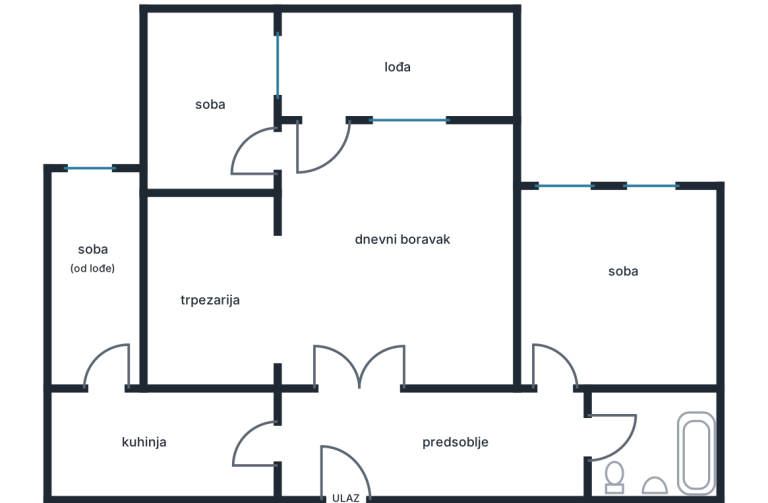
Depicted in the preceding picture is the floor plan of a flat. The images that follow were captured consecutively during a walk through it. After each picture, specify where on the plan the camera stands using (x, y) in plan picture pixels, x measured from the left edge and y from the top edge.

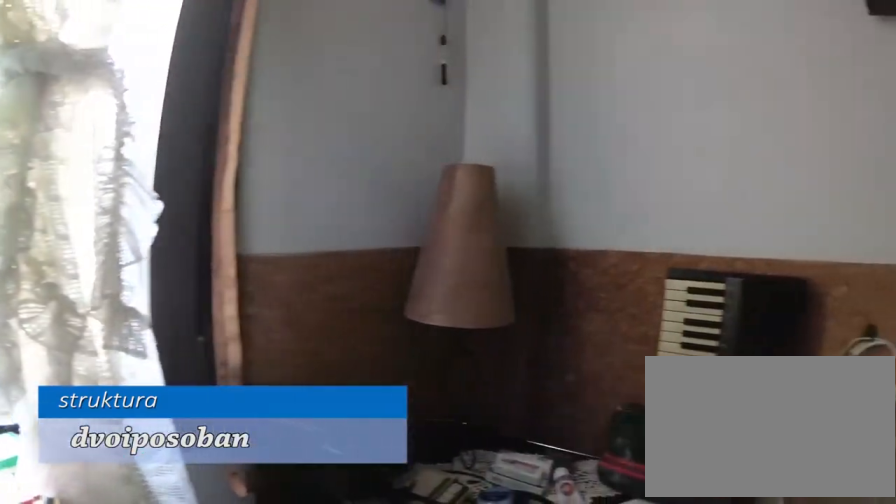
(638, 228)
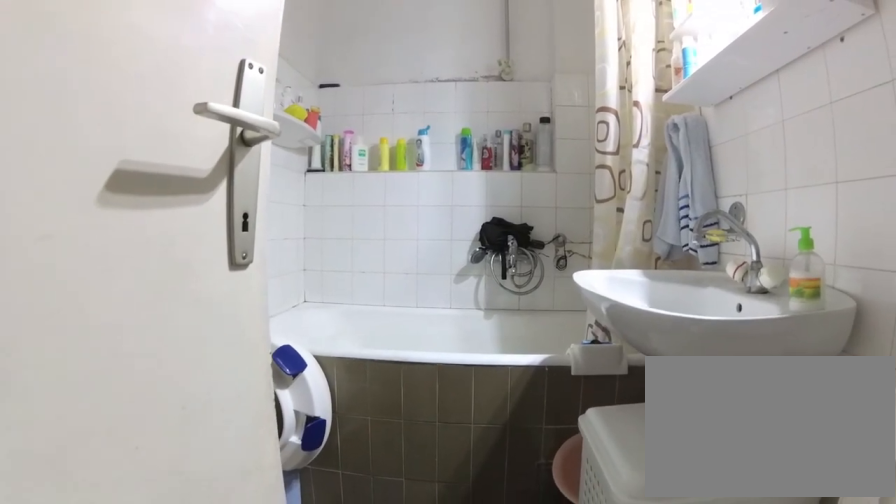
(586, 439)
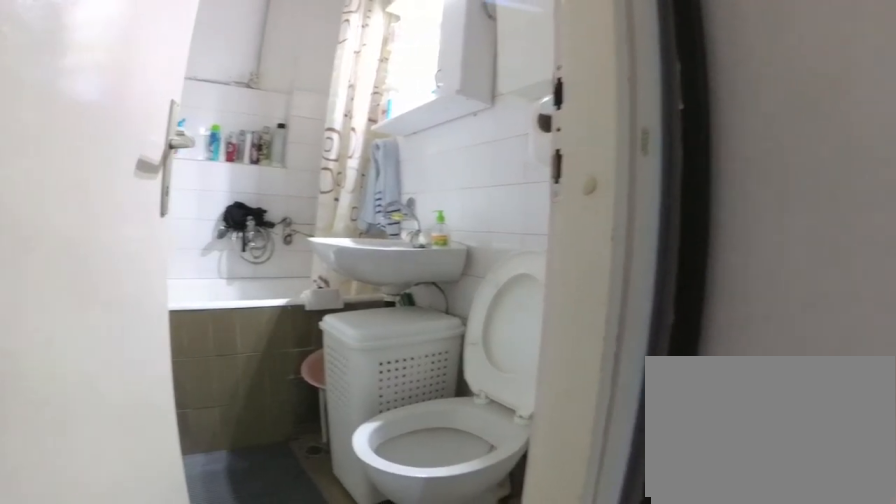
(558, 426)
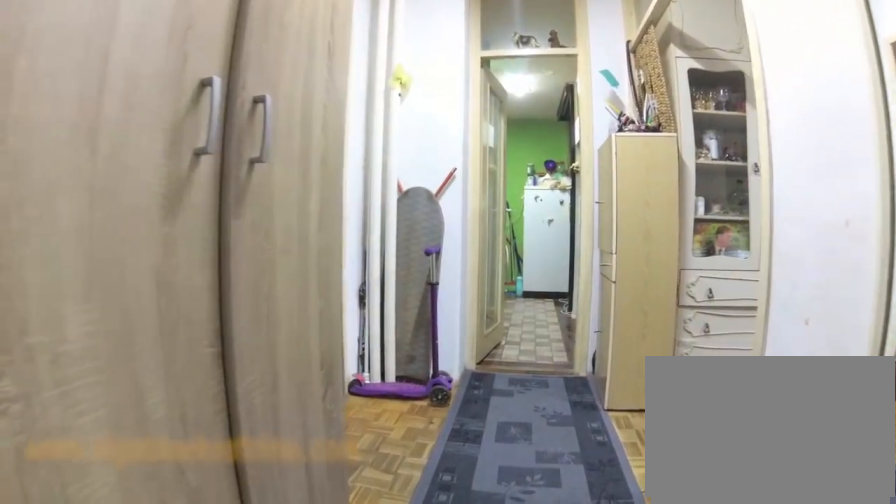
(491, 441)
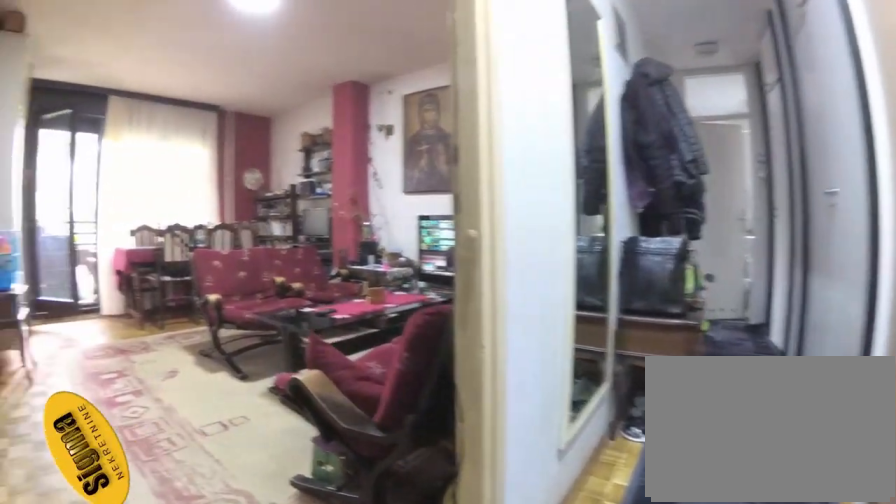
(324, 431)
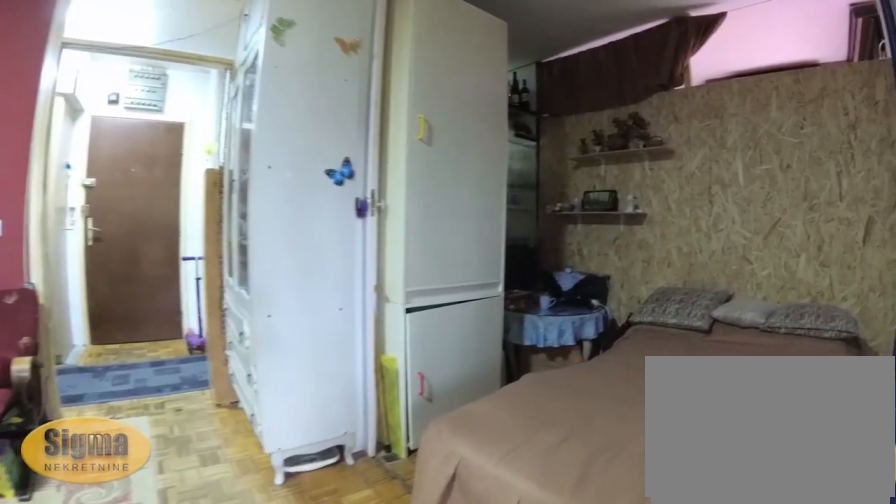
(332, 233)
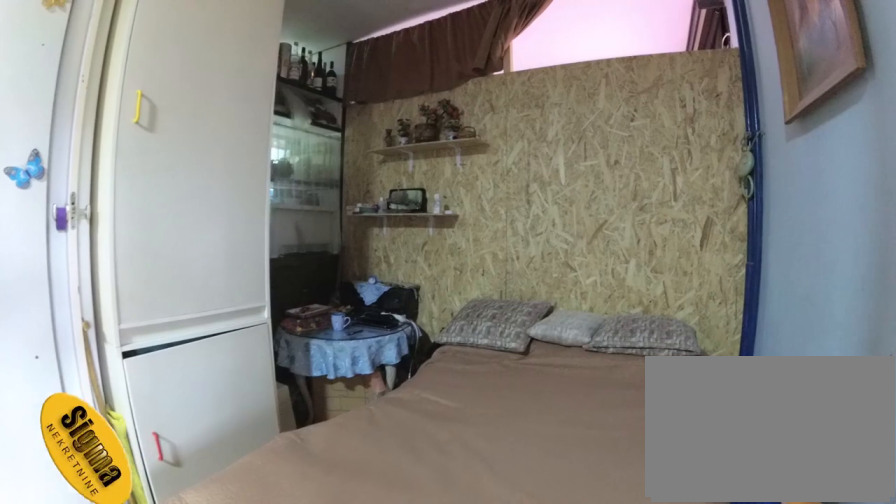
(281, 258)
